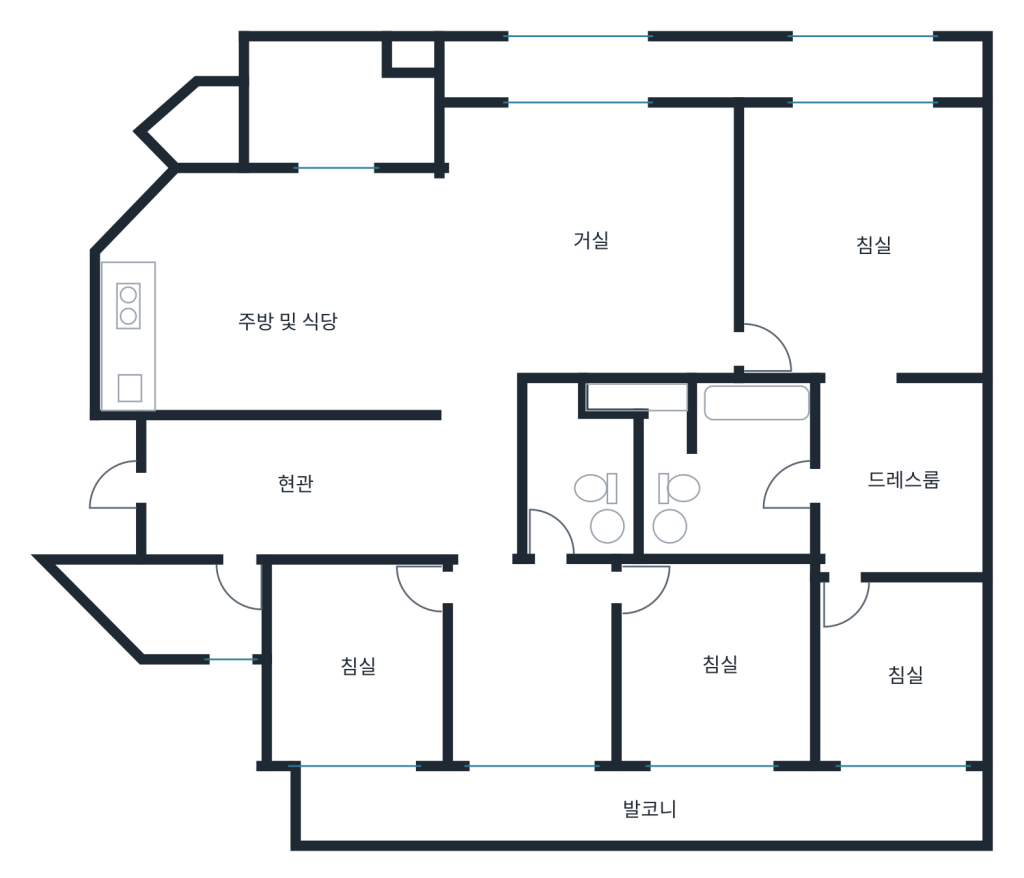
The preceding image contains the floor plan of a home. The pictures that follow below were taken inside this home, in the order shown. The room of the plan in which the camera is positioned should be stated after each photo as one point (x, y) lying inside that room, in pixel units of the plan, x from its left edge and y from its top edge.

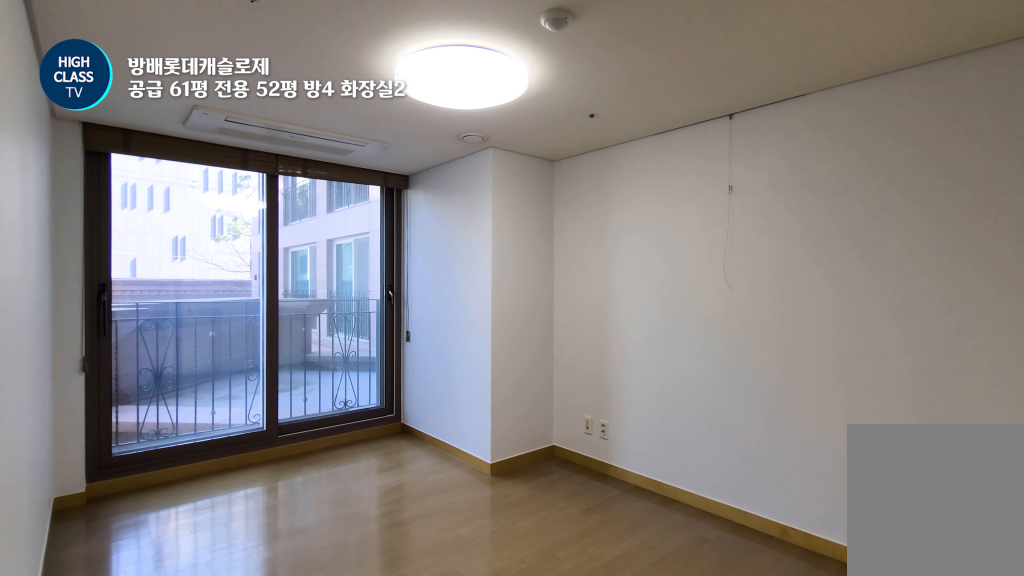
(362, 697)
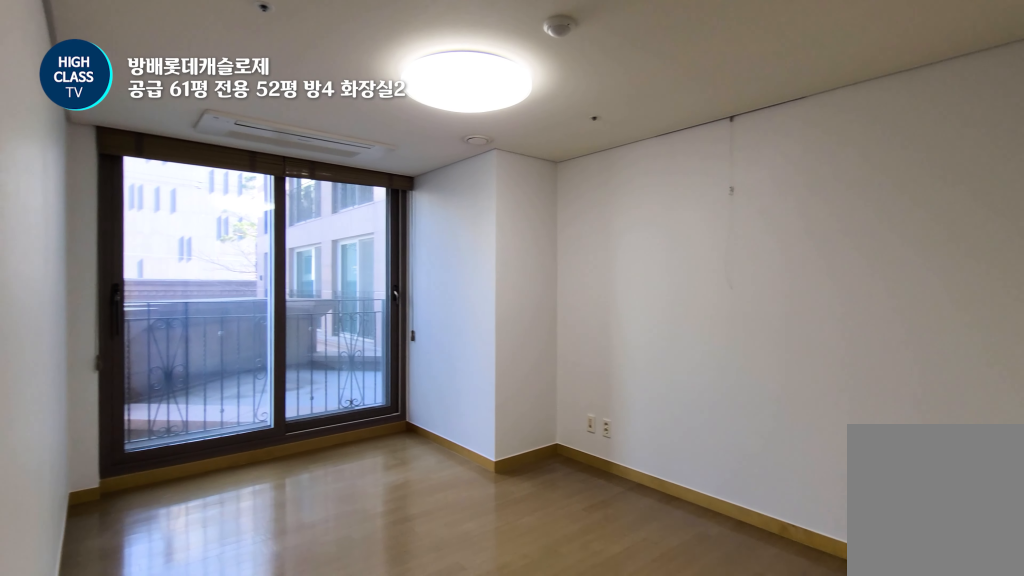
(362, 697)
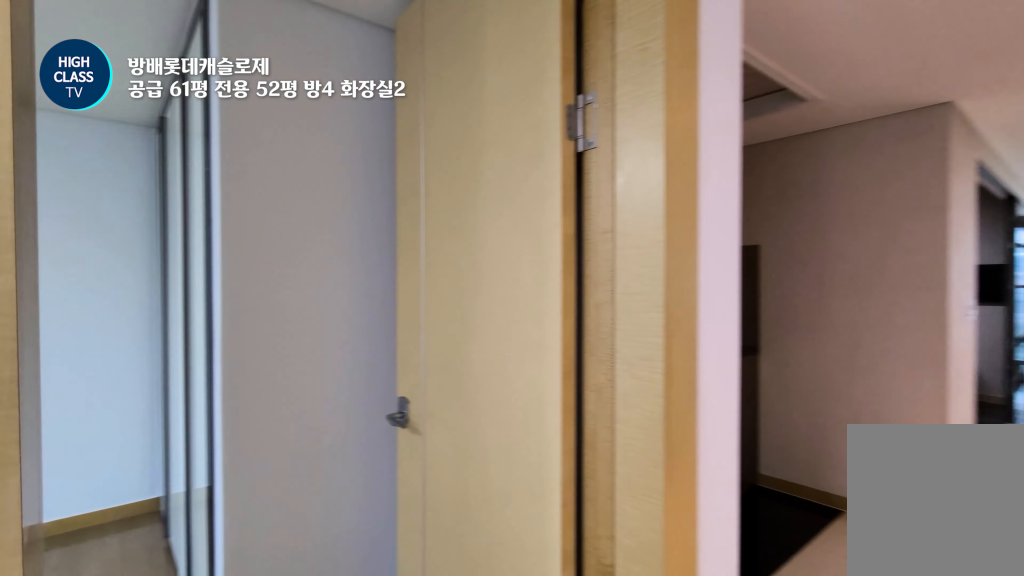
(532, 665)
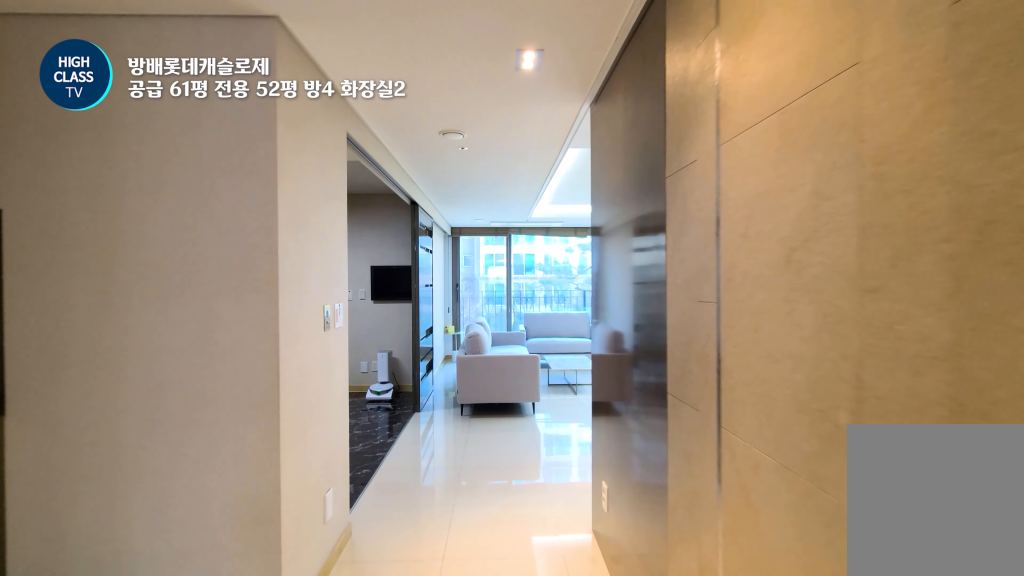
(479, 466)
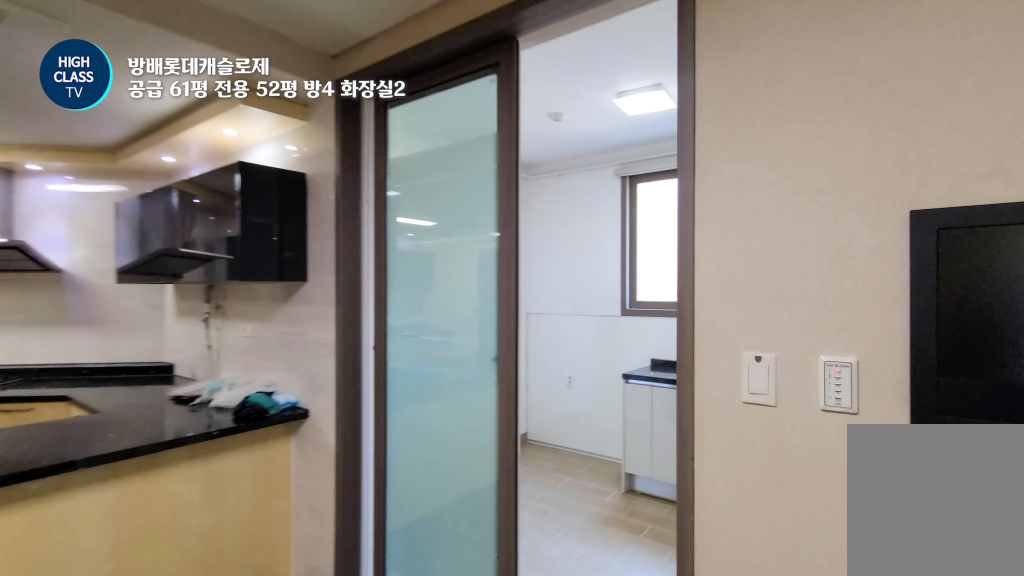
(279, 288)
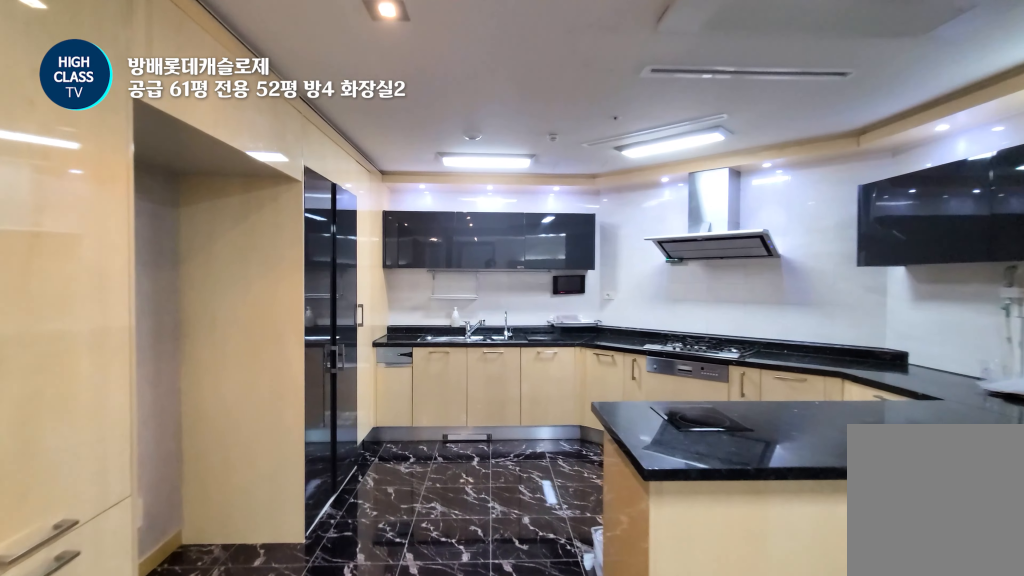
(279, 288)
